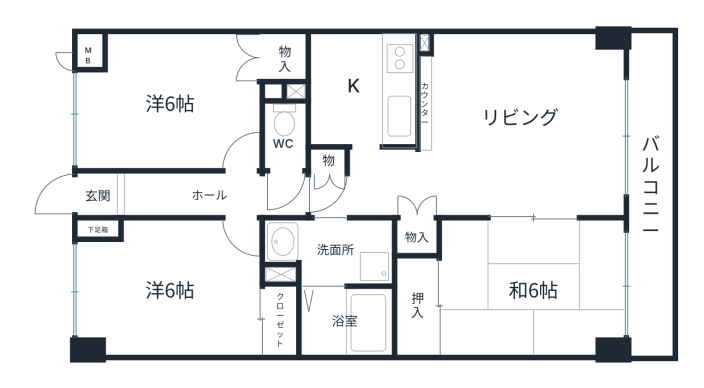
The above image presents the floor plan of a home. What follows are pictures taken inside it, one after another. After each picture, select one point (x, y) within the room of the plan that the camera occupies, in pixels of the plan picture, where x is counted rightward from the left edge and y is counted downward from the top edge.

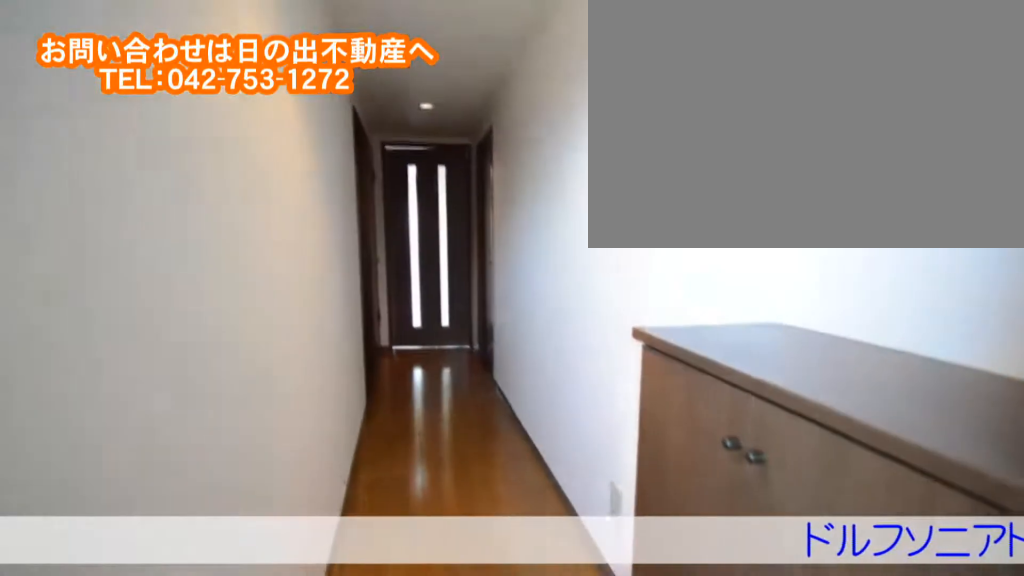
(133, 194)
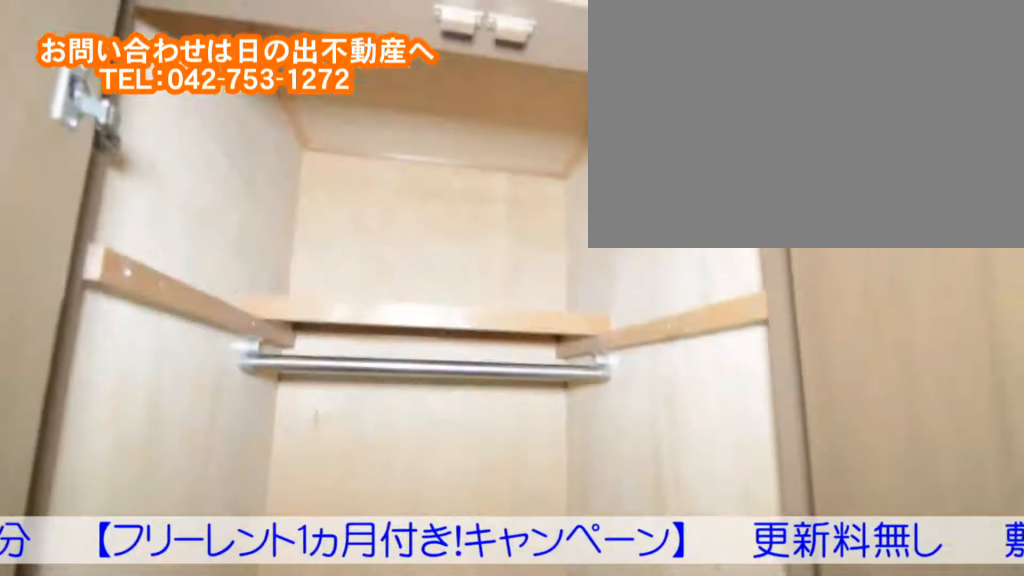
(121, 99)
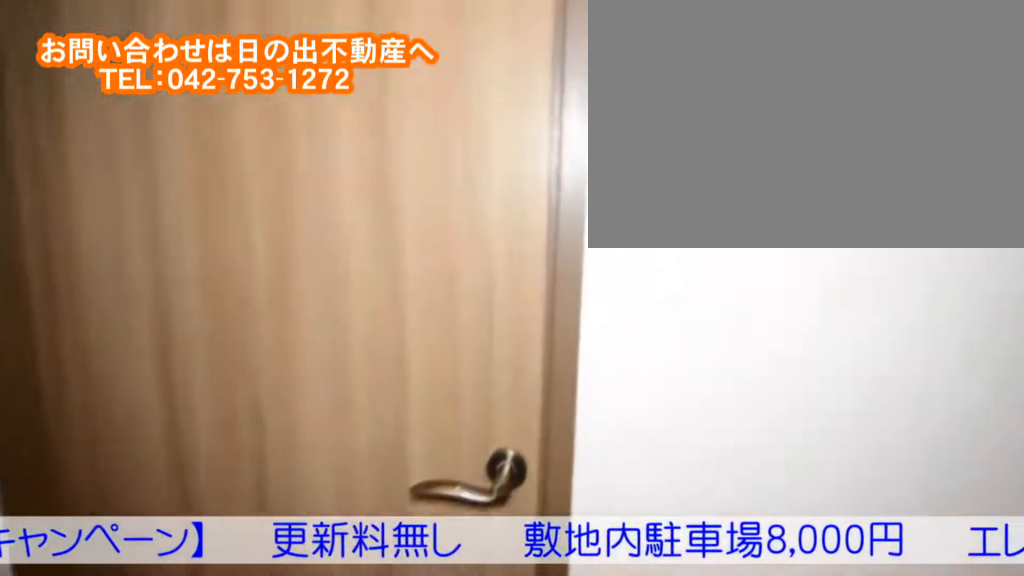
(130, 306)
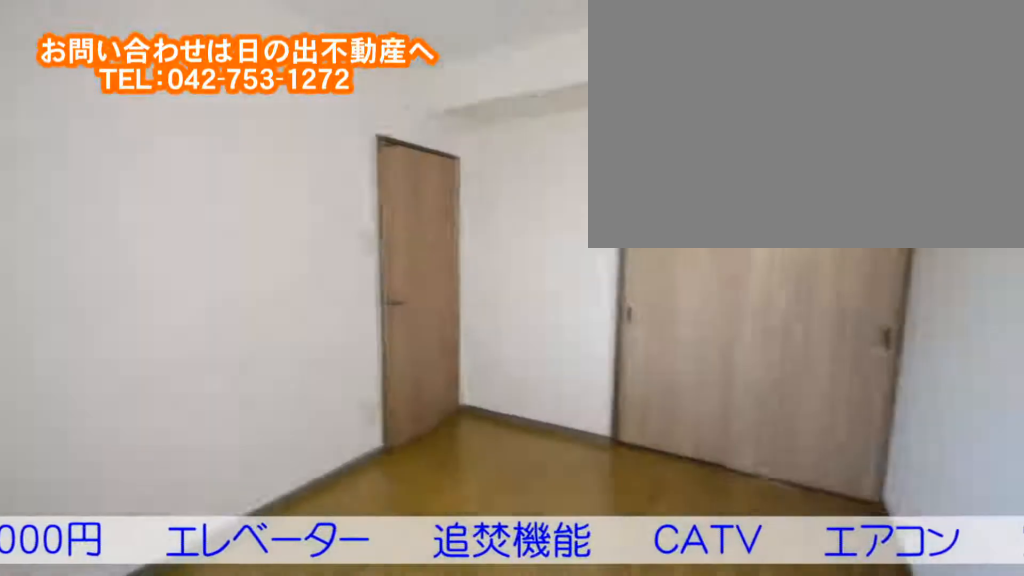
(130, 307)
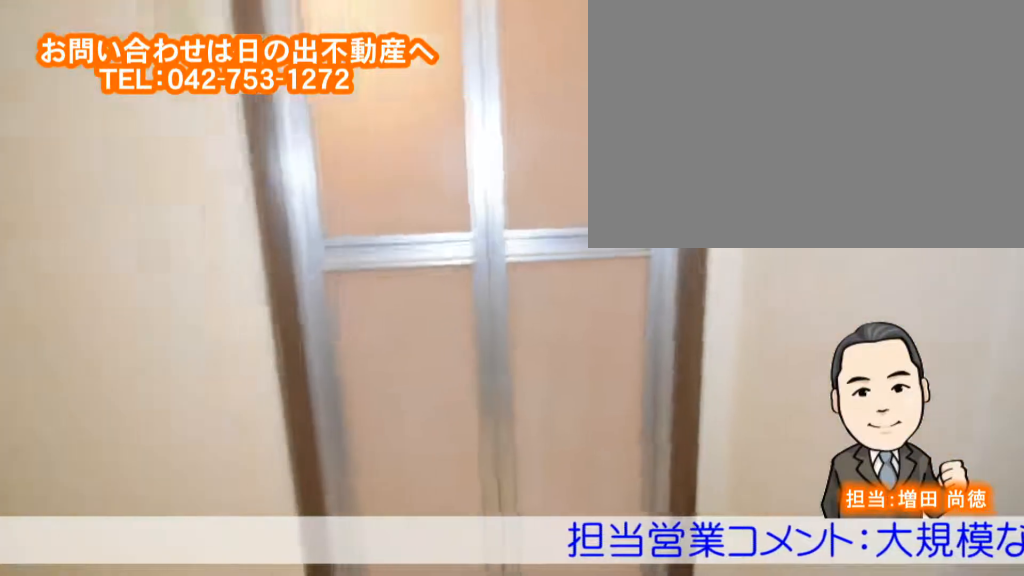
(355, 246)
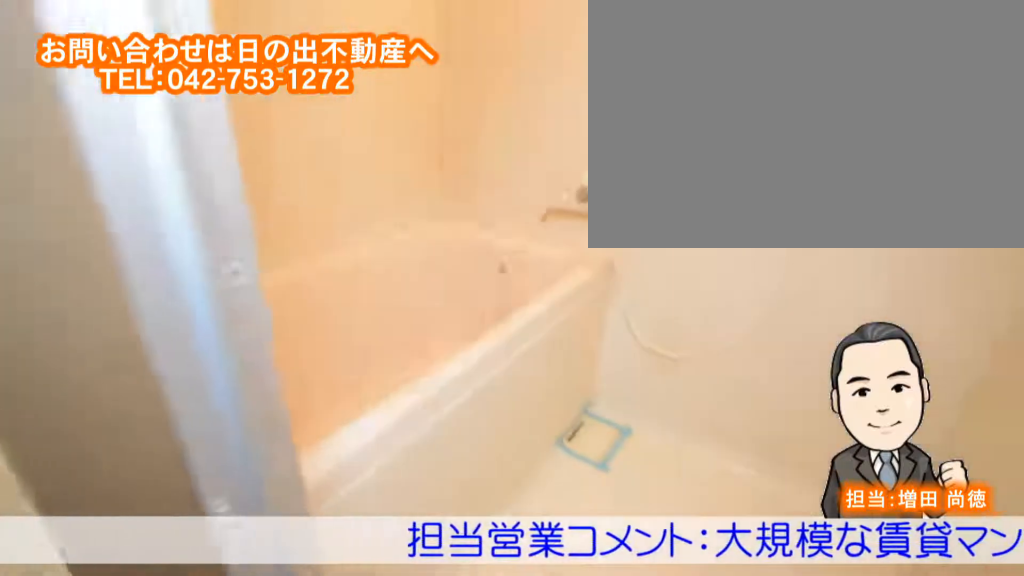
(346, 321)
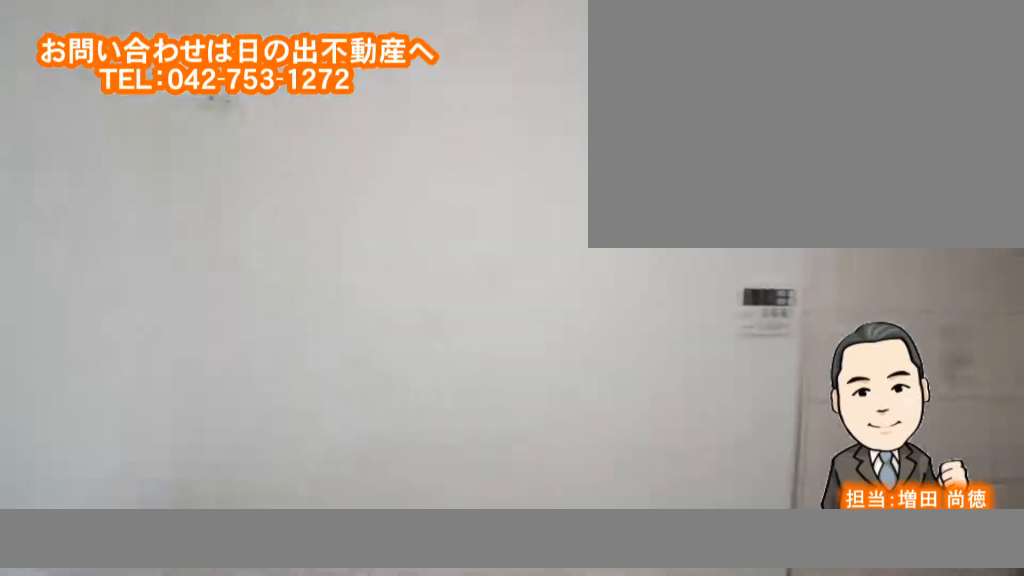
(350, 91)
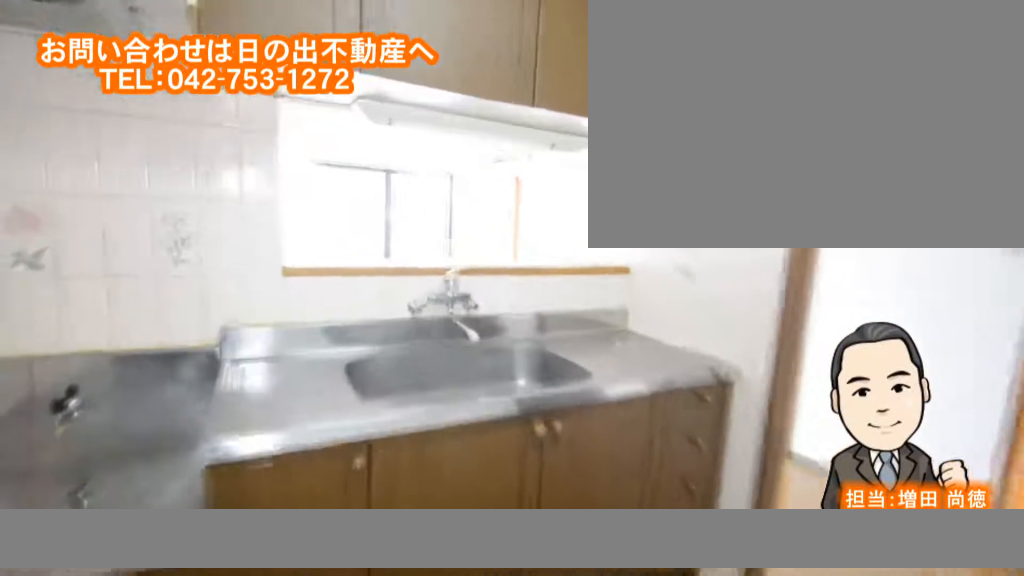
(350, 91)
